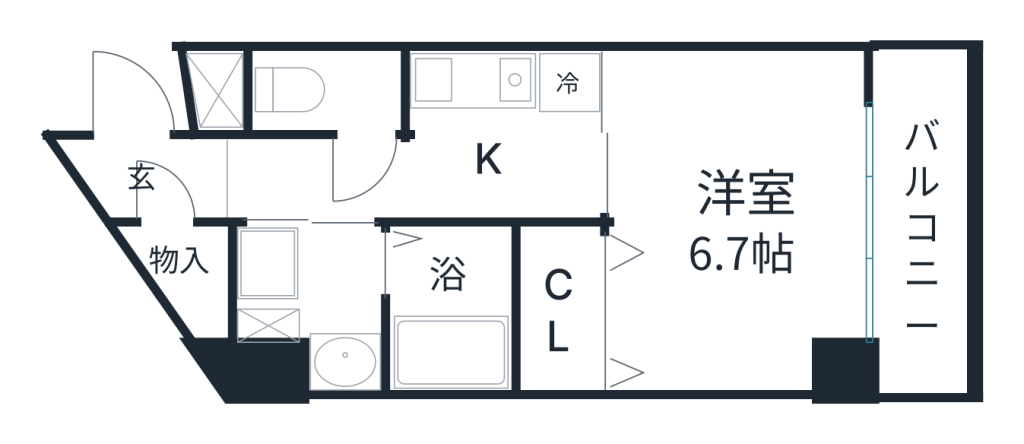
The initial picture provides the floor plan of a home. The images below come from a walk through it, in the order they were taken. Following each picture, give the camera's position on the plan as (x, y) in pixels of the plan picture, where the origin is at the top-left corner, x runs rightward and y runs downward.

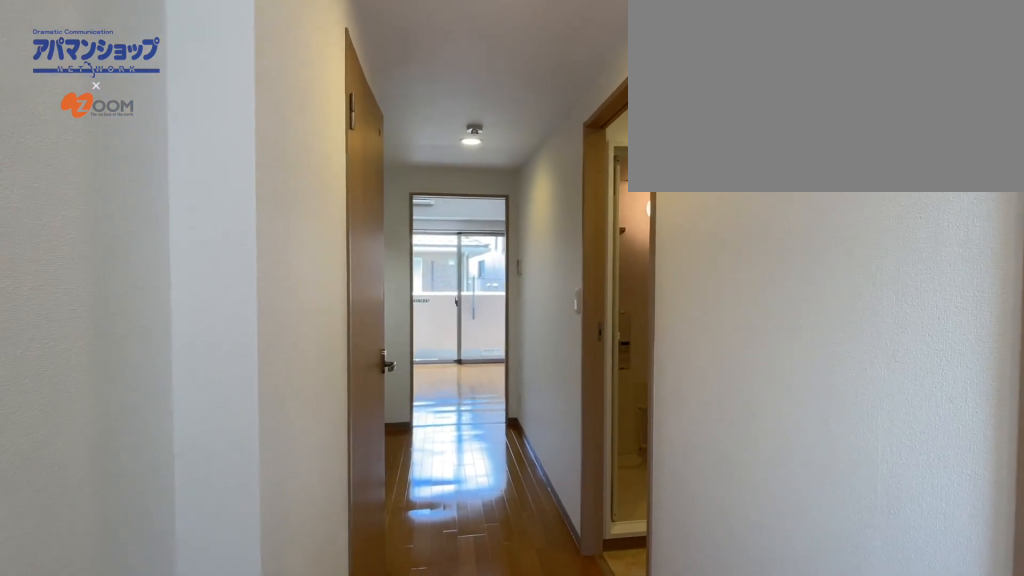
(114, 86)
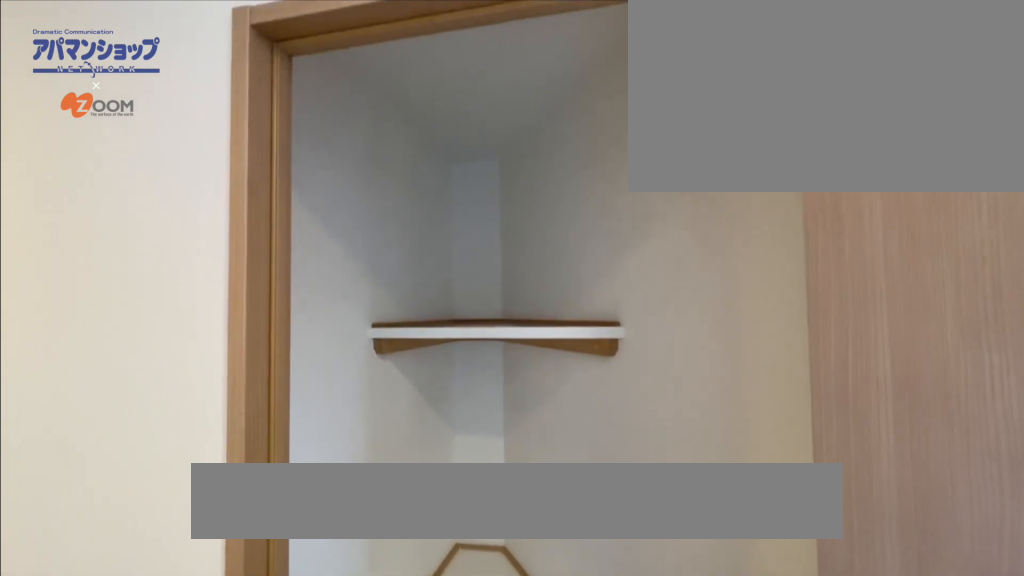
(160, 141)
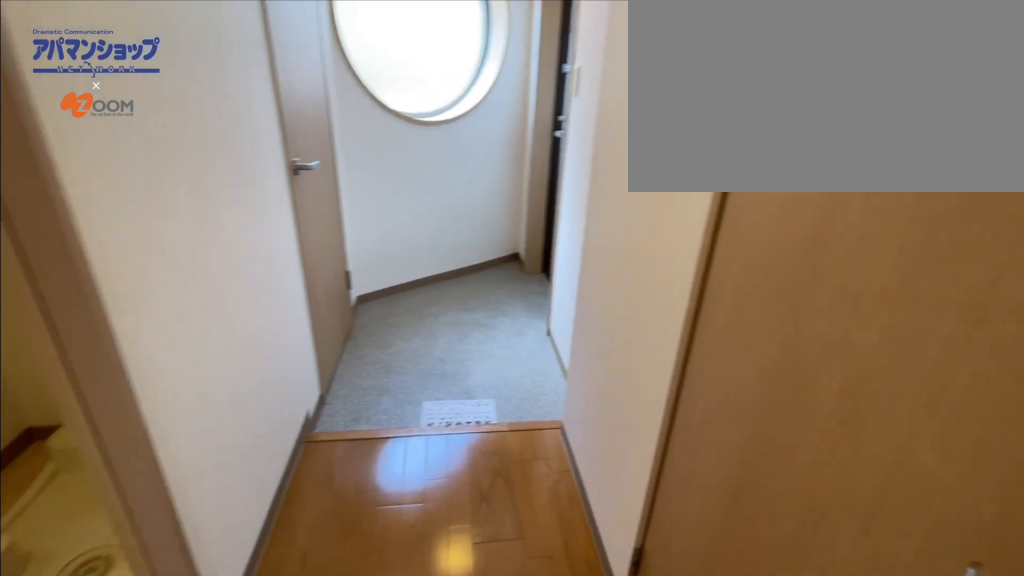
(405, 154)
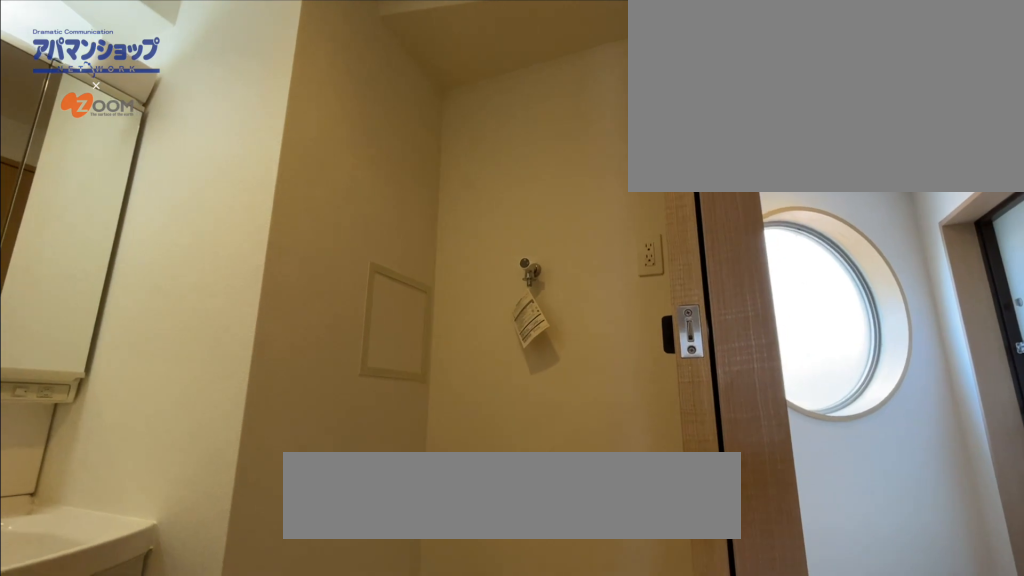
(342, 179)
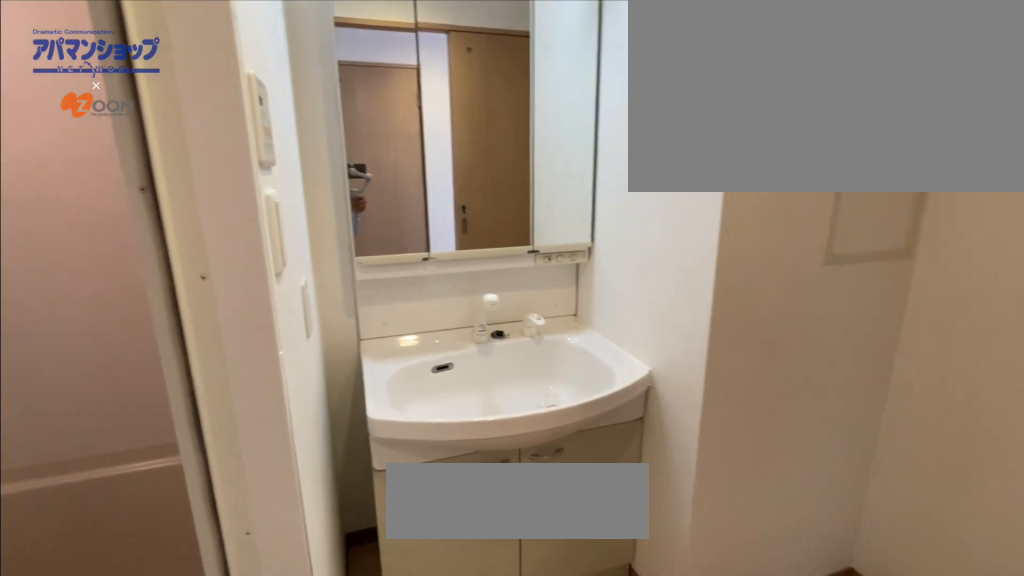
(342, 178)
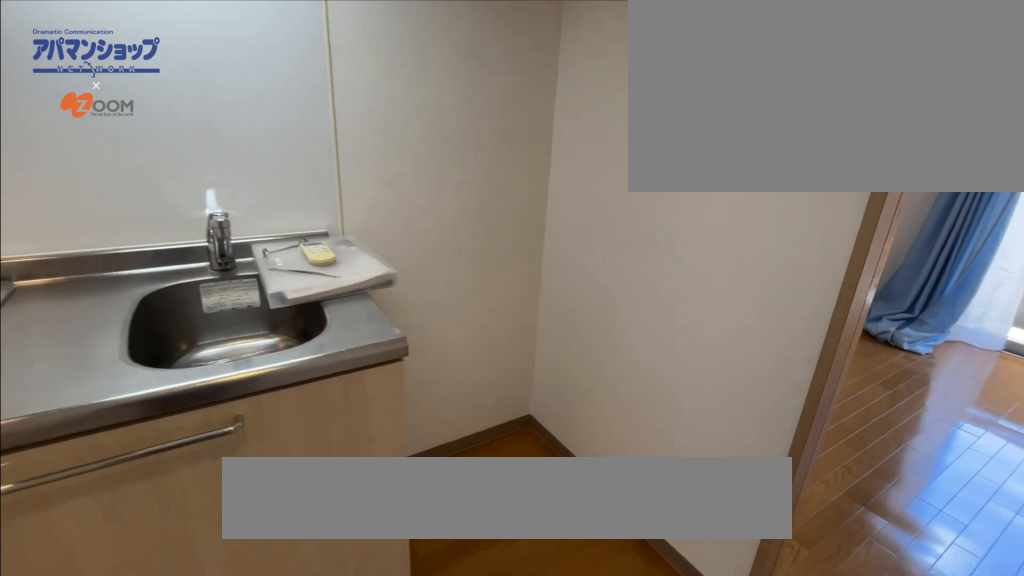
(411, 174)
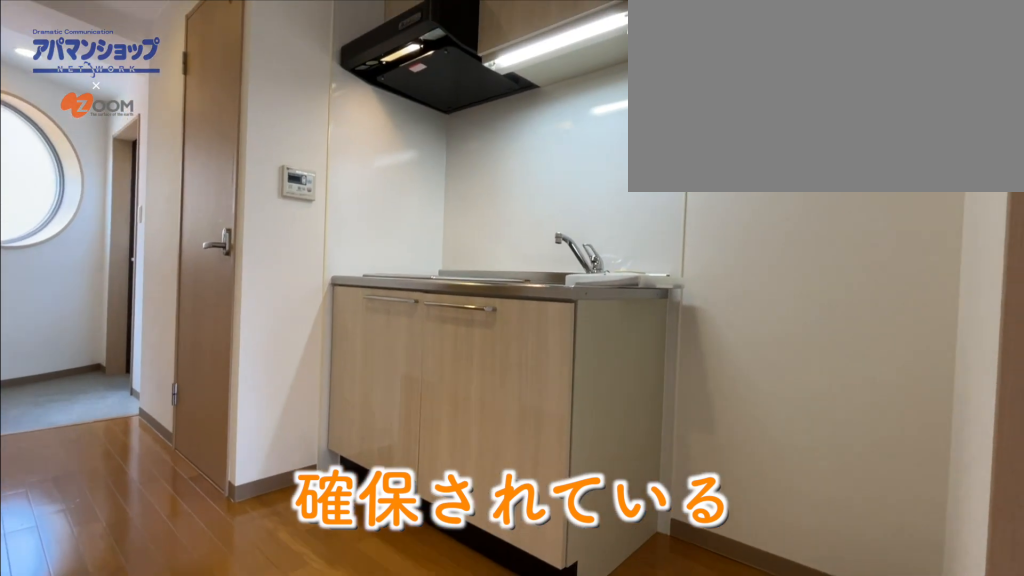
(638, 185)
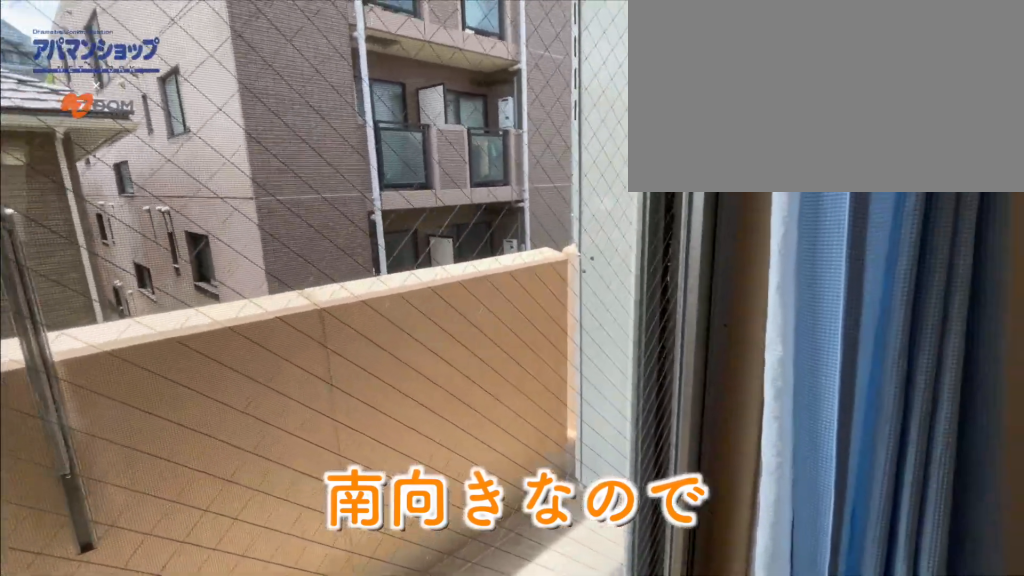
(843, 243)
